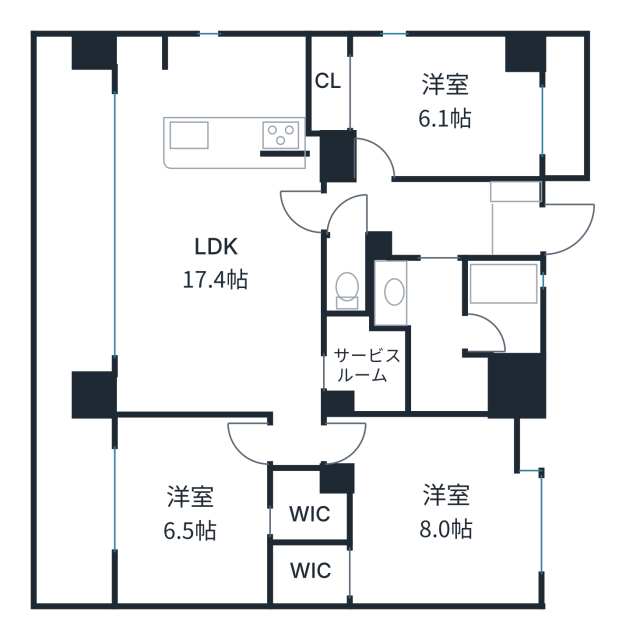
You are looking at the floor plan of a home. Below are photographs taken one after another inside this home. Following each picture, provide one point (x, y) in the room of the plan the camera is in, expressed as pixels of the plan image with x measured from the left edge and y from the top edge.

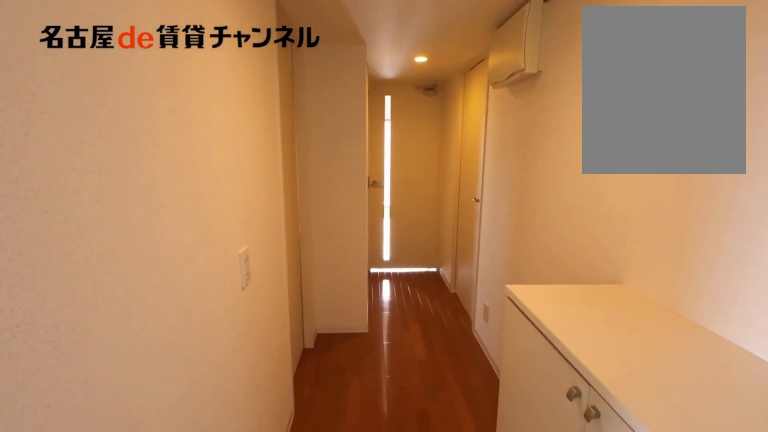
(513, 220)
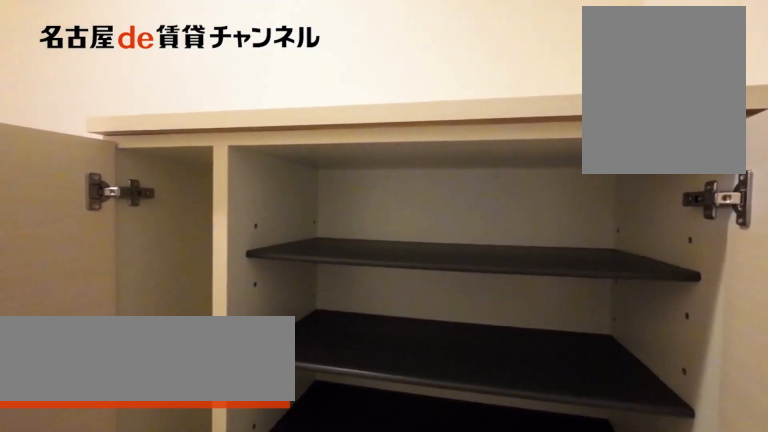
(513, 220)
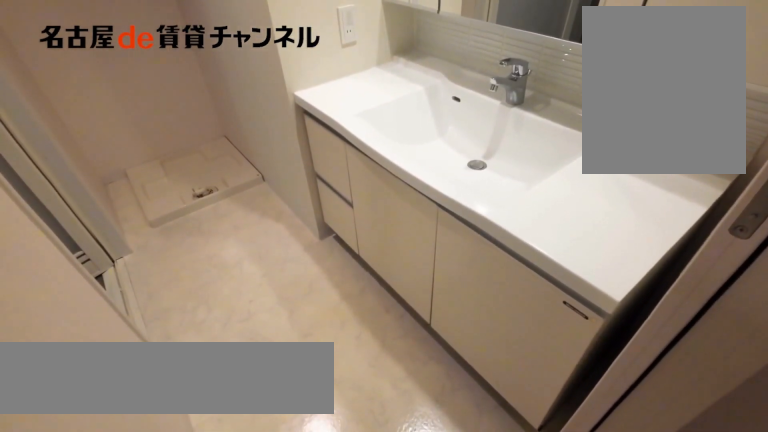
(432, 332)
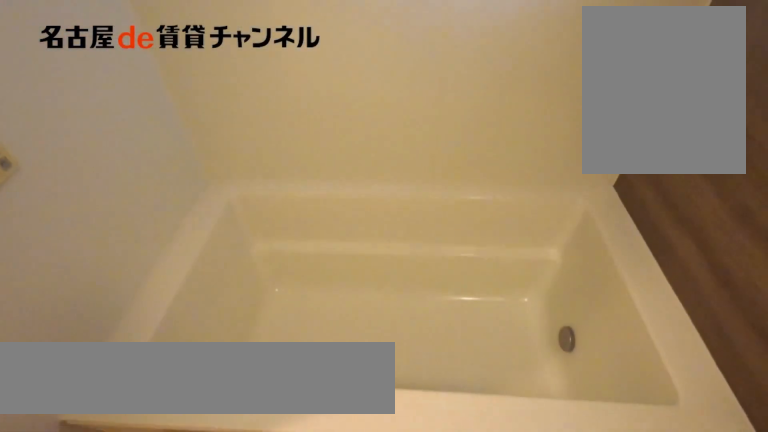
(501, 306)
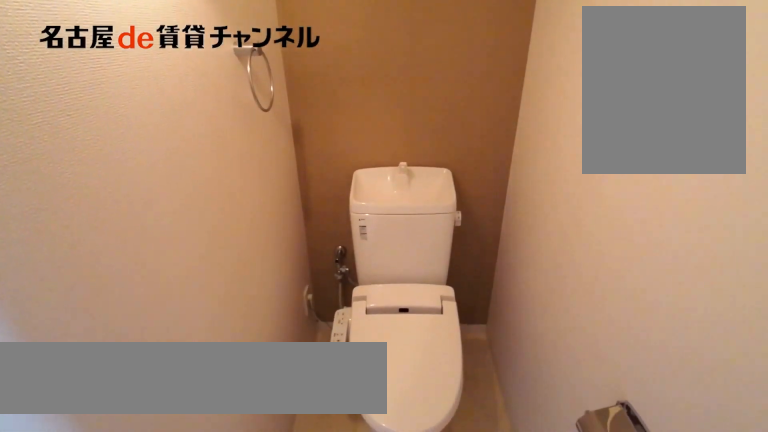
(347, 274)
